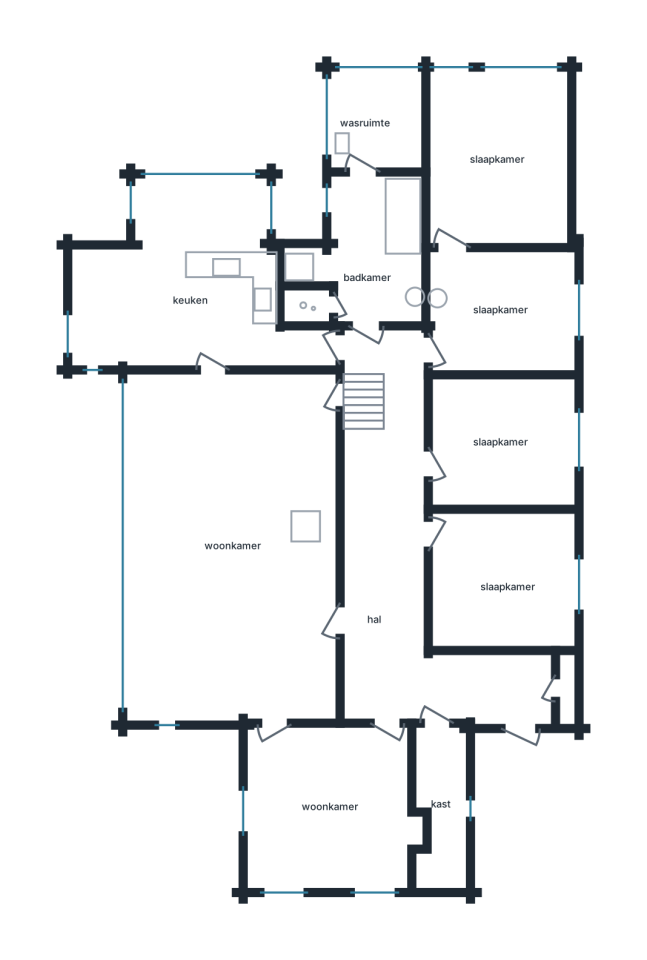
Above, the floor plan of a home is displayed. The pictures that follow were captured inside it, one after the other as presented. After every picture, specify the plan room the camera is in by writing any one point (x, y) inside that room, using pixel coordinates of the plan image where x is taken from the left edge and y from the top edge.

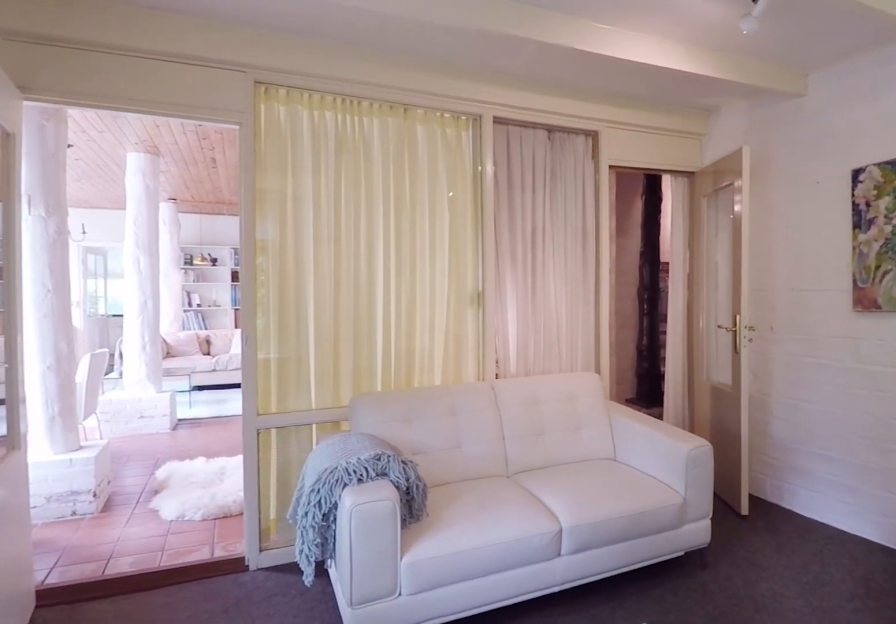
(329, 806)
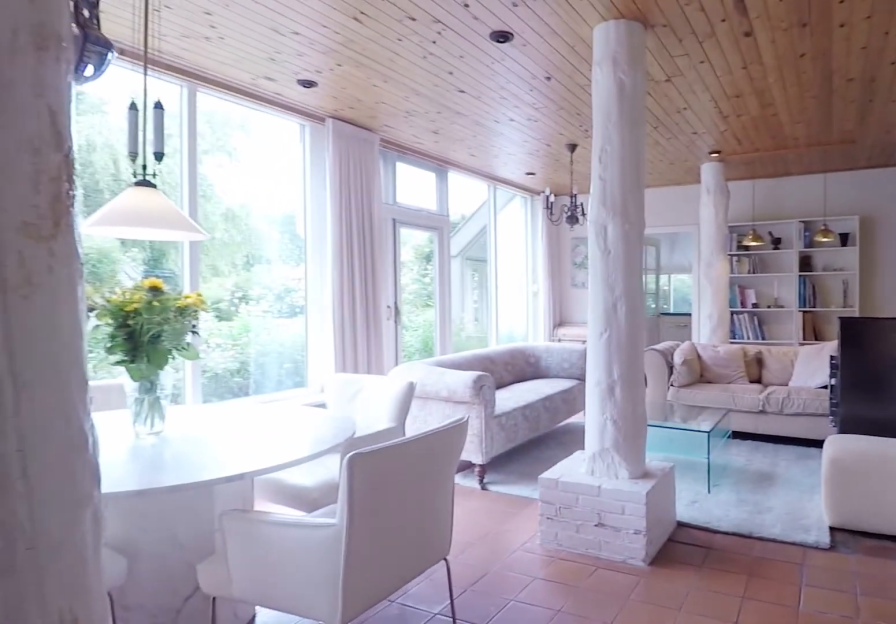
(233, 546)
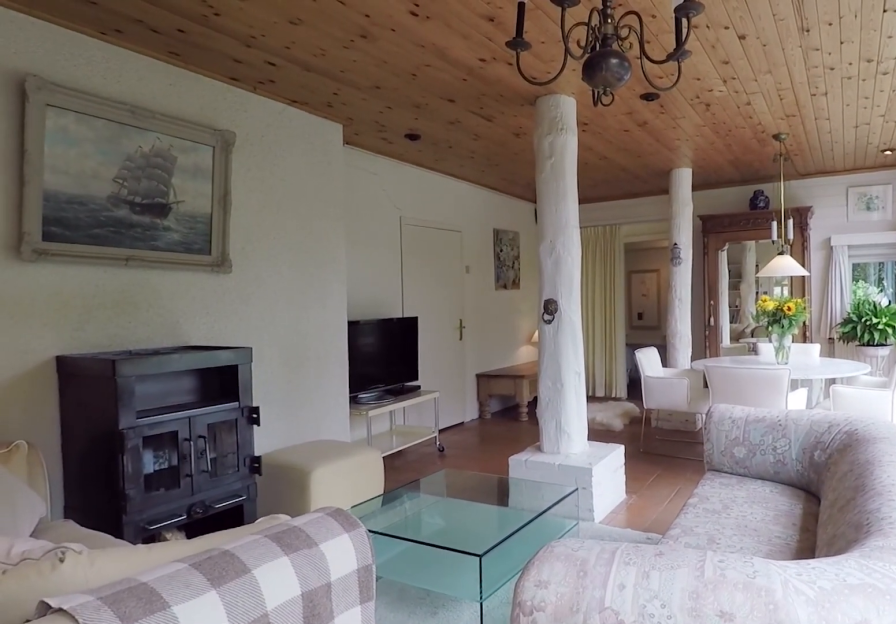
(233, 546)
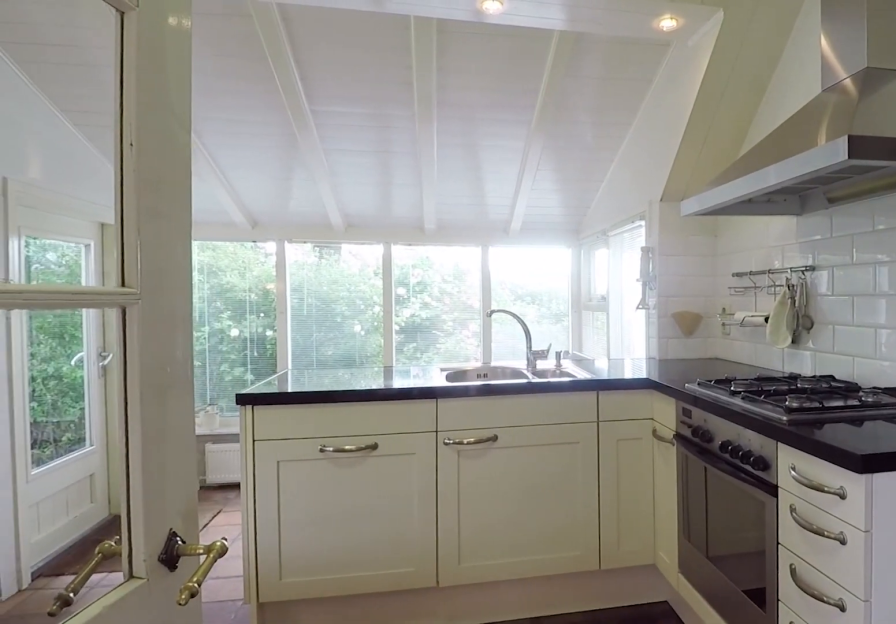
(191, 285)
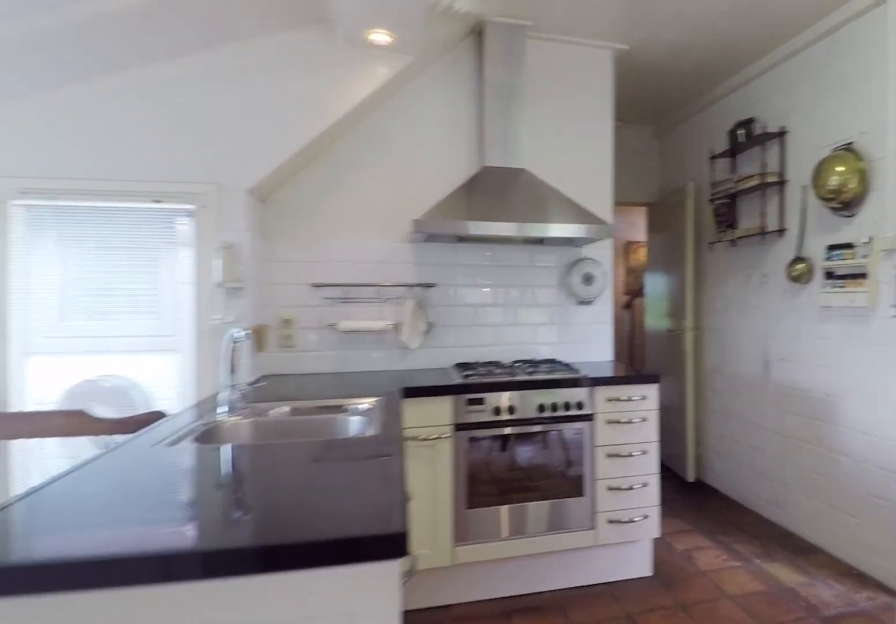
(191, 285)
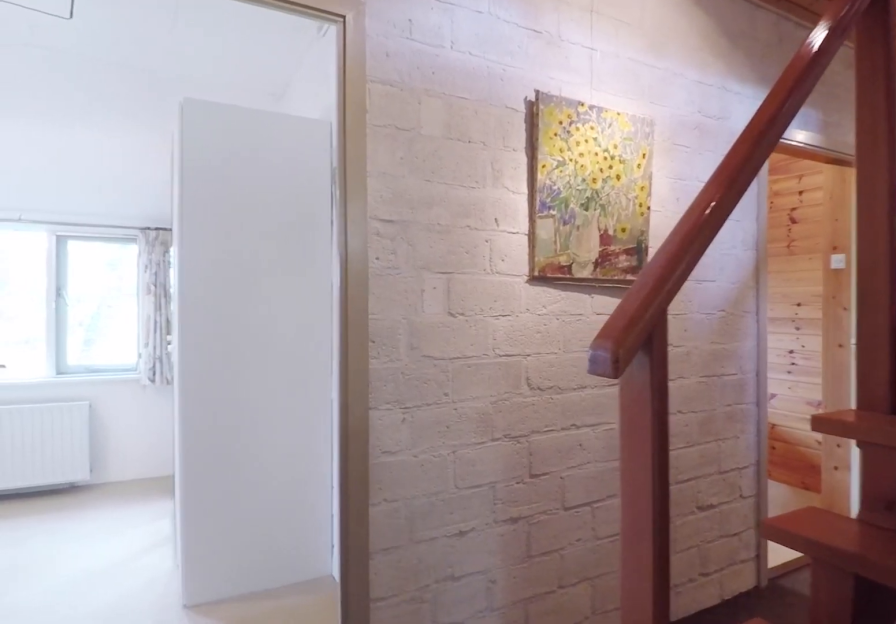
(409, 568)
